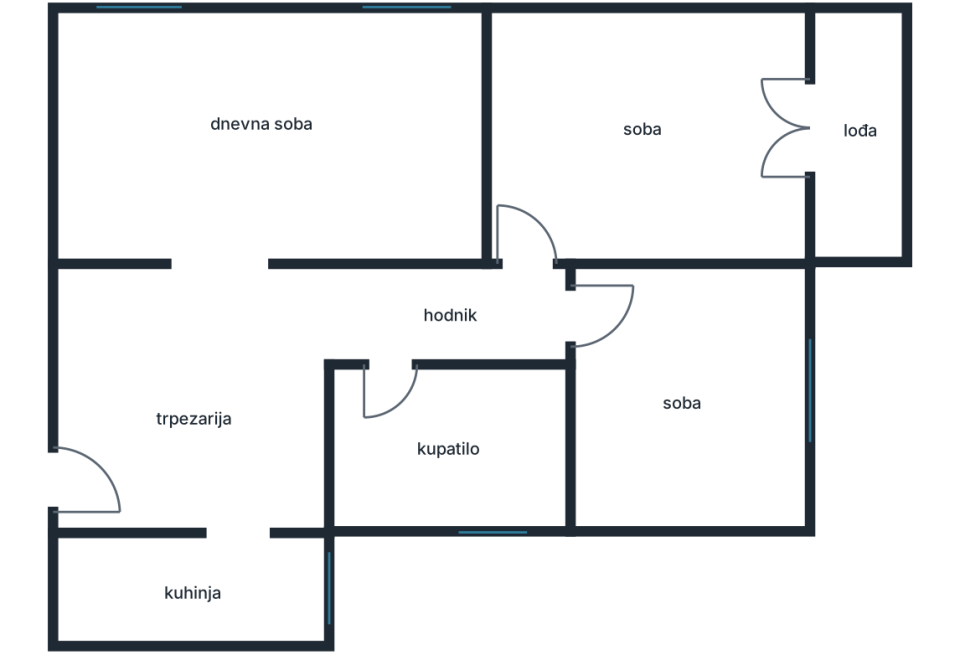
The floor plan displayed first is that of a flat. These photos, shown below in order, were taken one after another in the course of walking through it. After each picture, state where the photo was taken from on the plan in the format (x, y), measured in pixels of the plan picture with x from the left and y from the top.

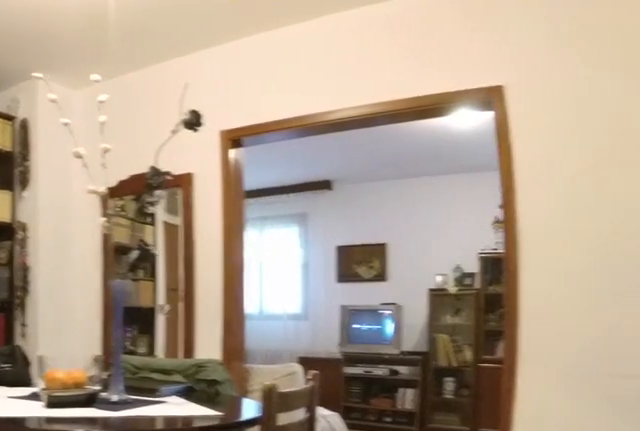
(247, 516)
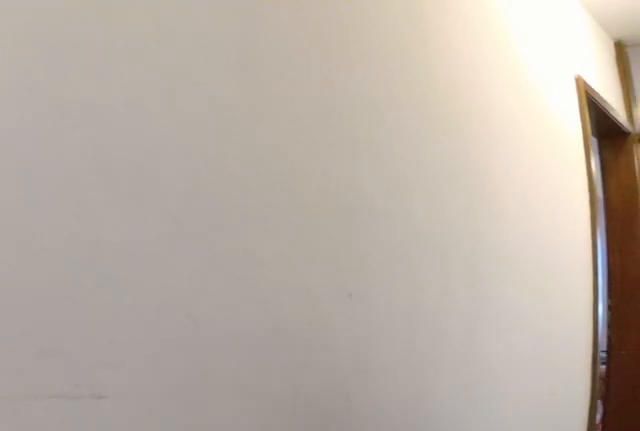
(263, 395)
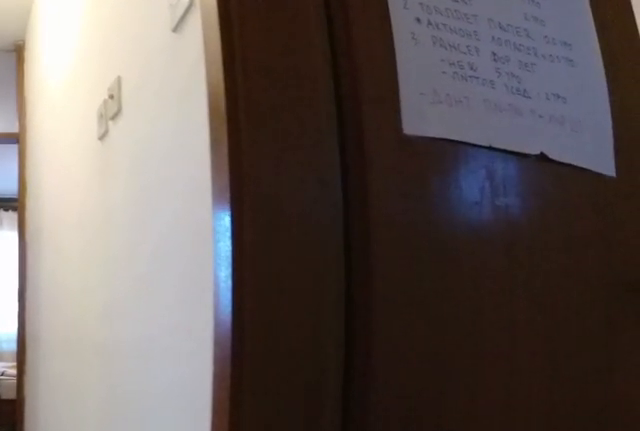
(318, 318)
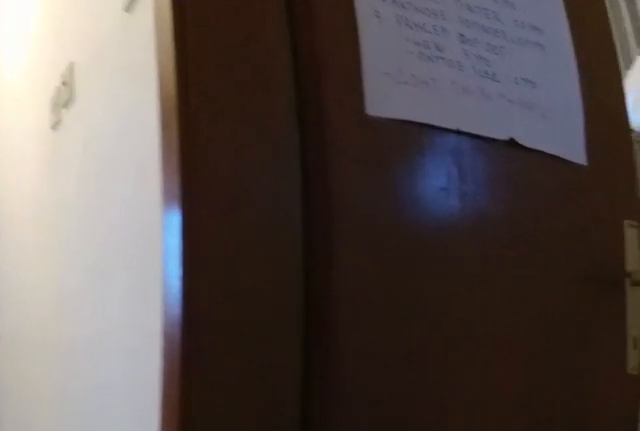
(327, 317)
